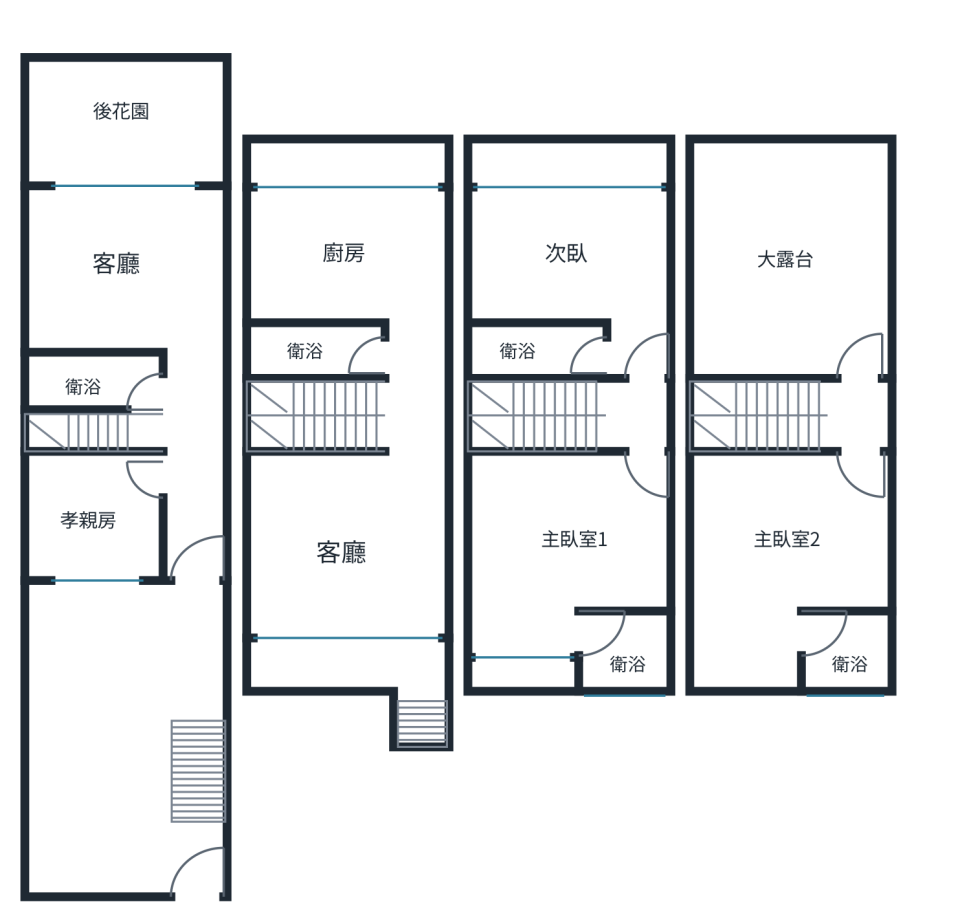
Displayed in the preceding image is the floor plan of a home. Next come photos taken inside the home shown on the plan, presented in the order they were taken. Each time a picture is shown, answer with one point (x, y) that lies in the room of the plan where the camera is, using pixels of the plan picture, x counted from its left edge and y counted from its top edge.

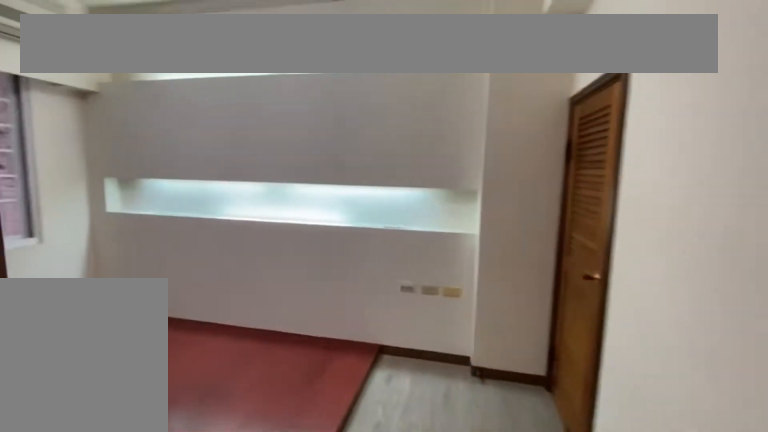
(101, 519)
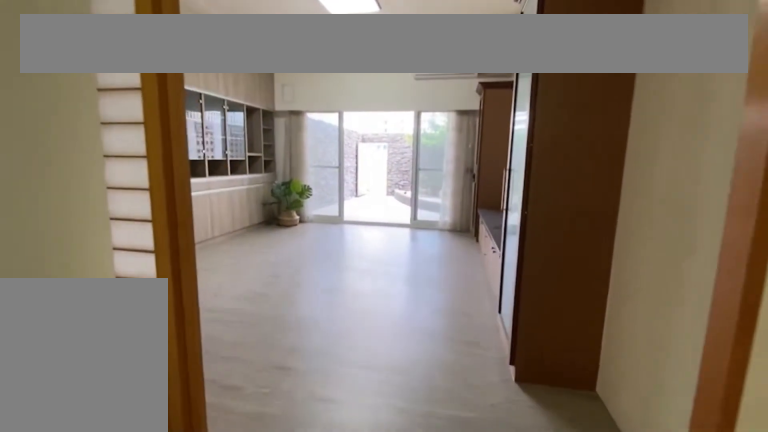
(117, 270)
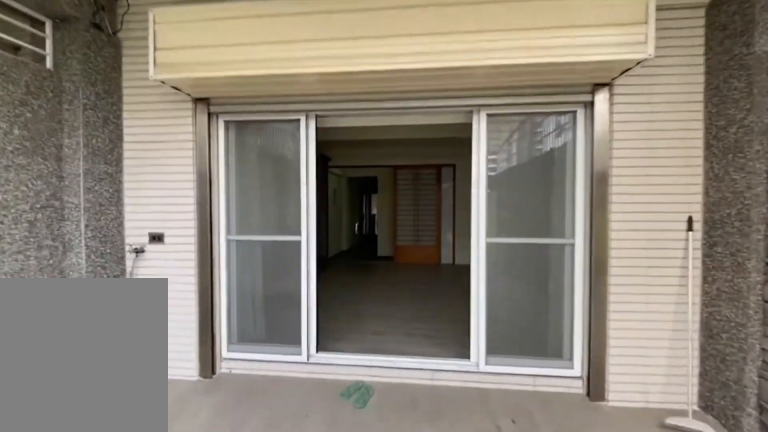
(101, 146)
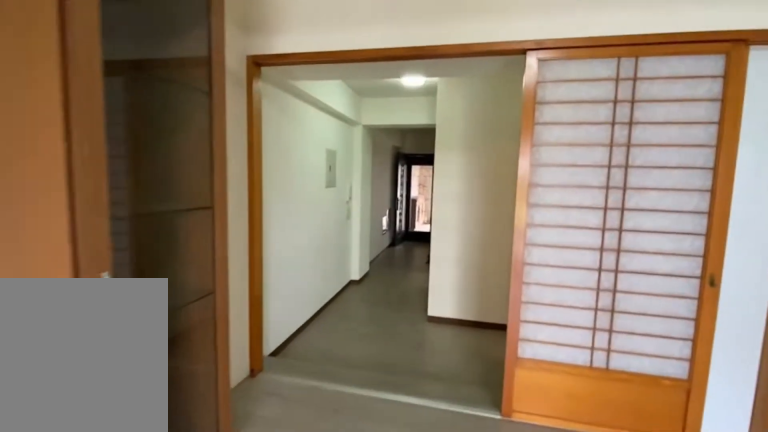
(102, 291)
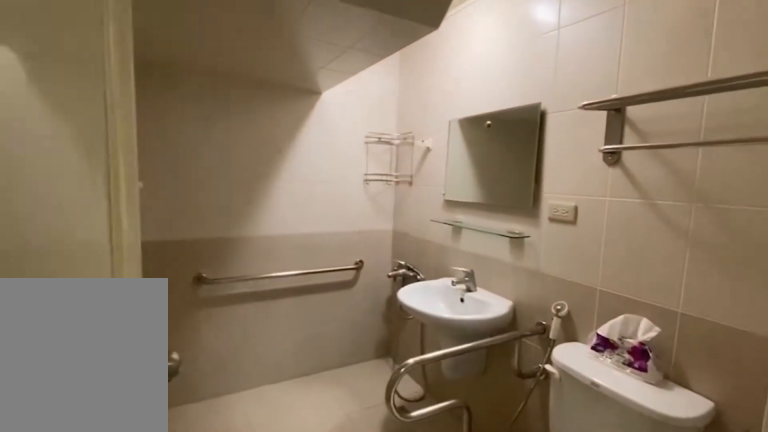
(102, 364)
